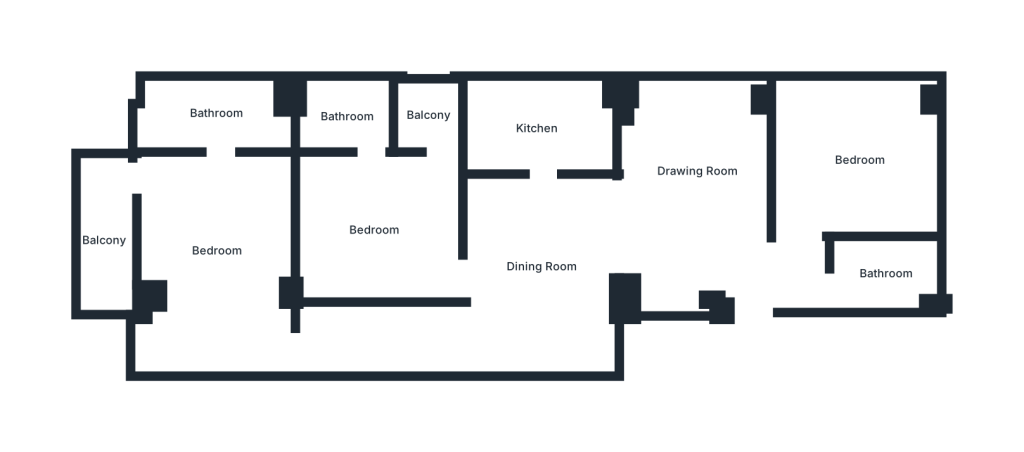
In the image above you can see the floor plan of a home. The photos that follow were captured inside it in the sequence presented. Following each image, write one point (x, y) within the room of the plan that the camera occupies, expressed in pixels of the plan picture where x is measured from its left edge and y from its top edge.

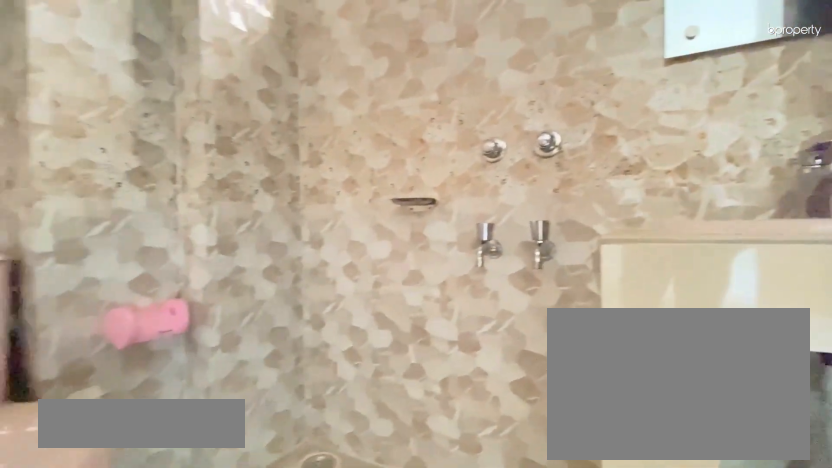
(344, 117)
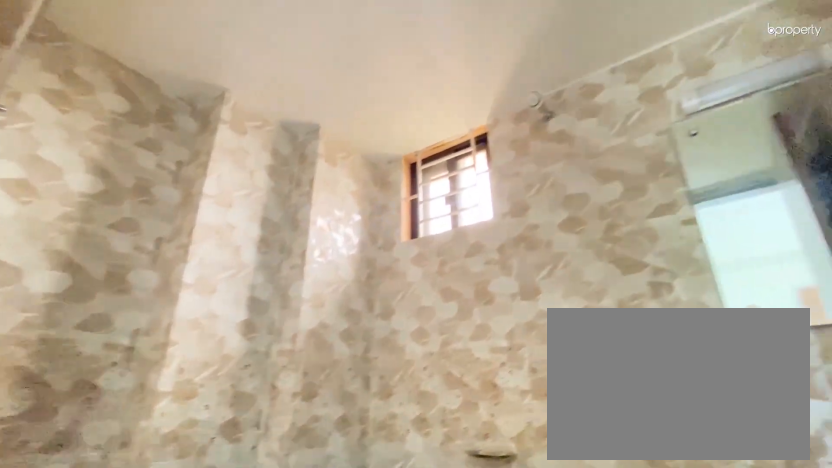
(344, 117)
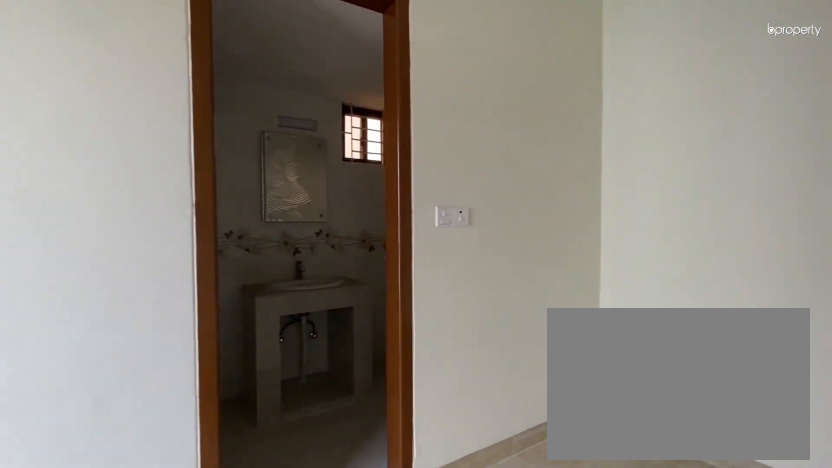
(215, 252)
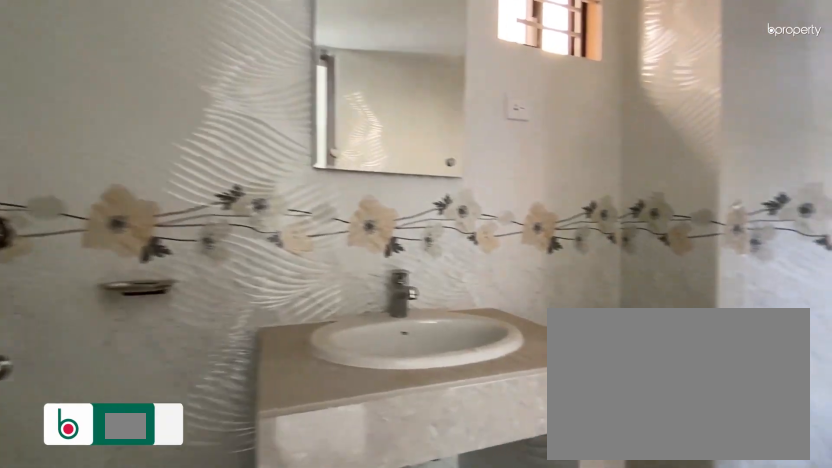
(216, 114)
